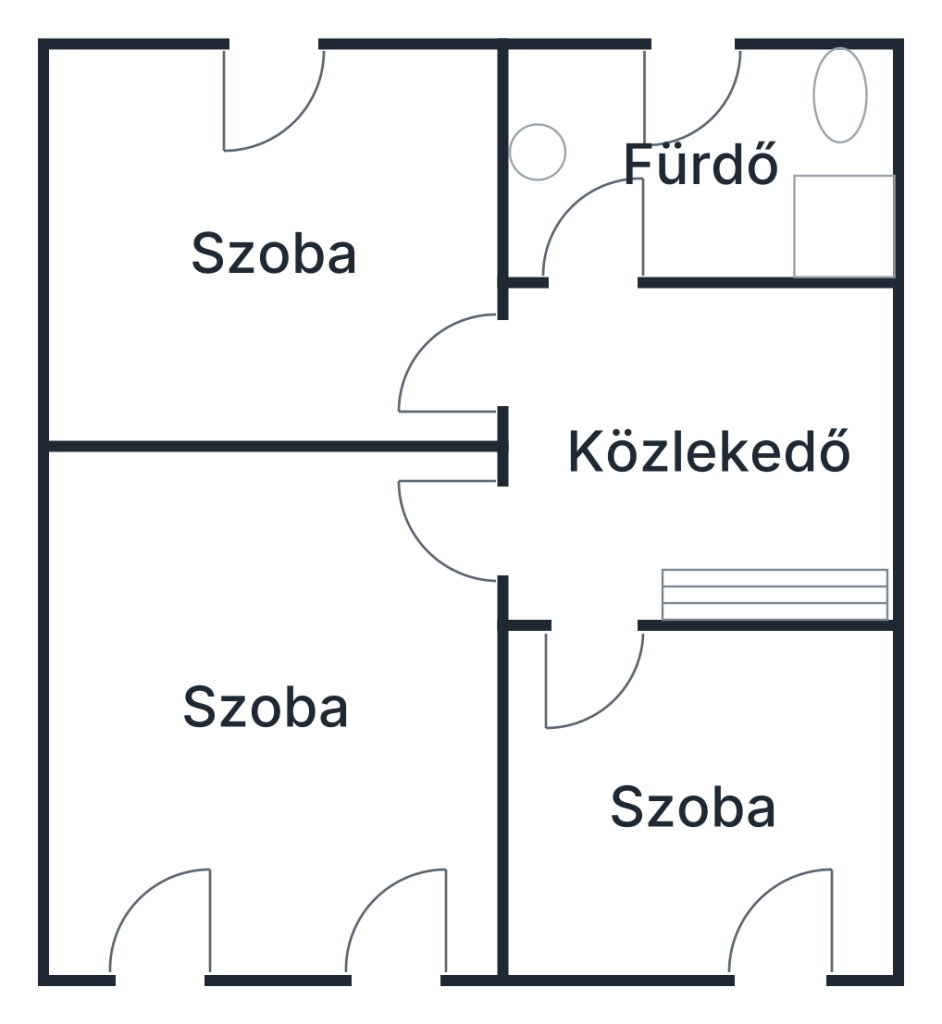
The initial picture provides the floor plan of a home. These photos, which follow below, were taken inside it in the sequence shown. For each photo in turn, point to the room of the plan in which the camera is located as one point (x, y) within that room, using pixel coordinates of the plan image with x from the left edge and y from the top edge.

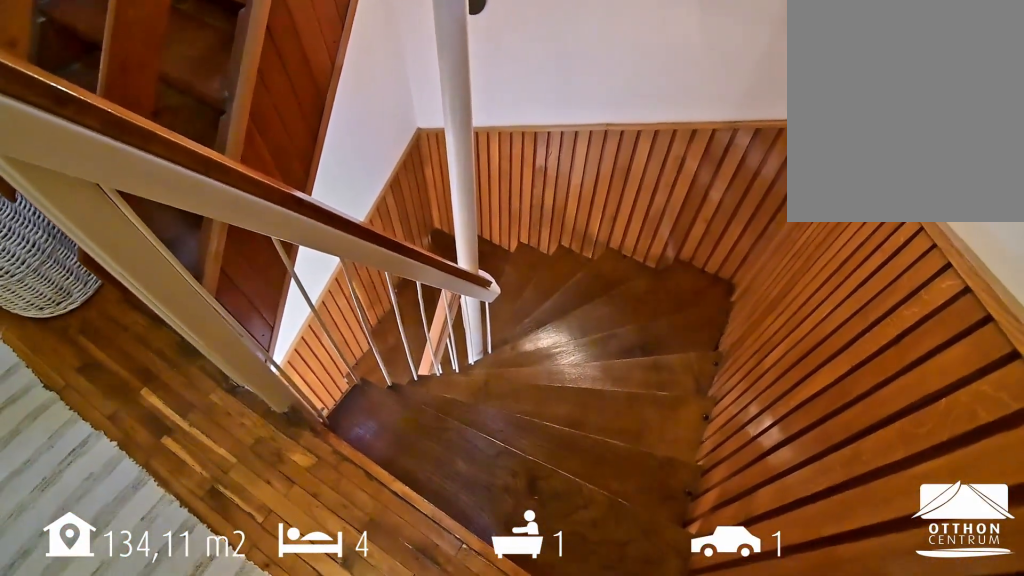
(699, 455)
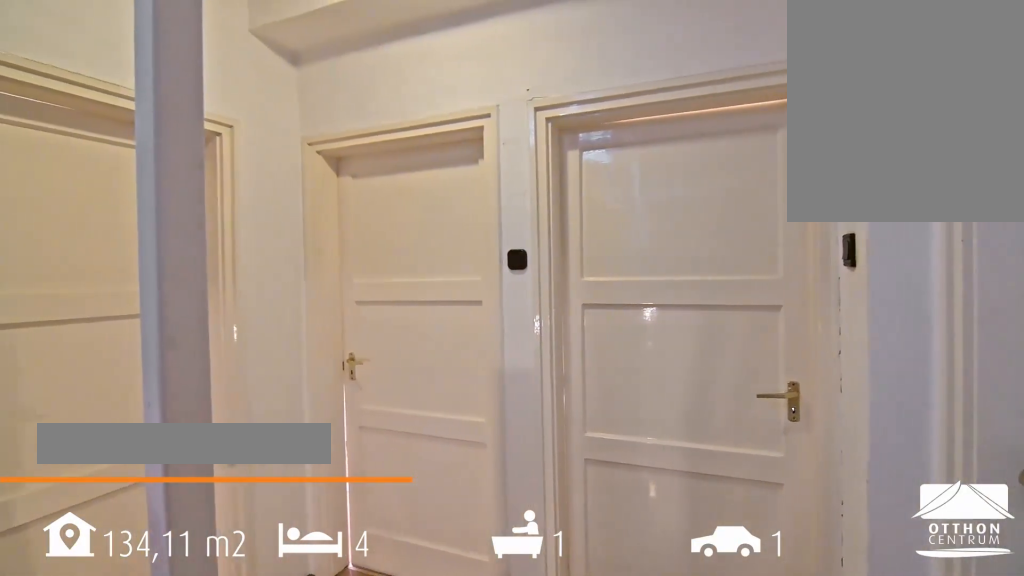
(699, 455)
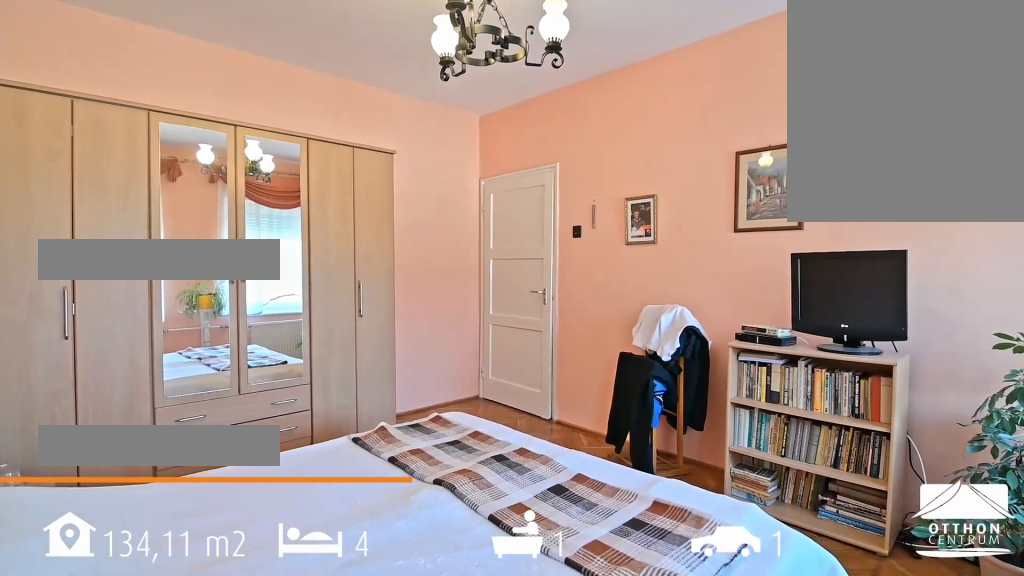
(274, 724)
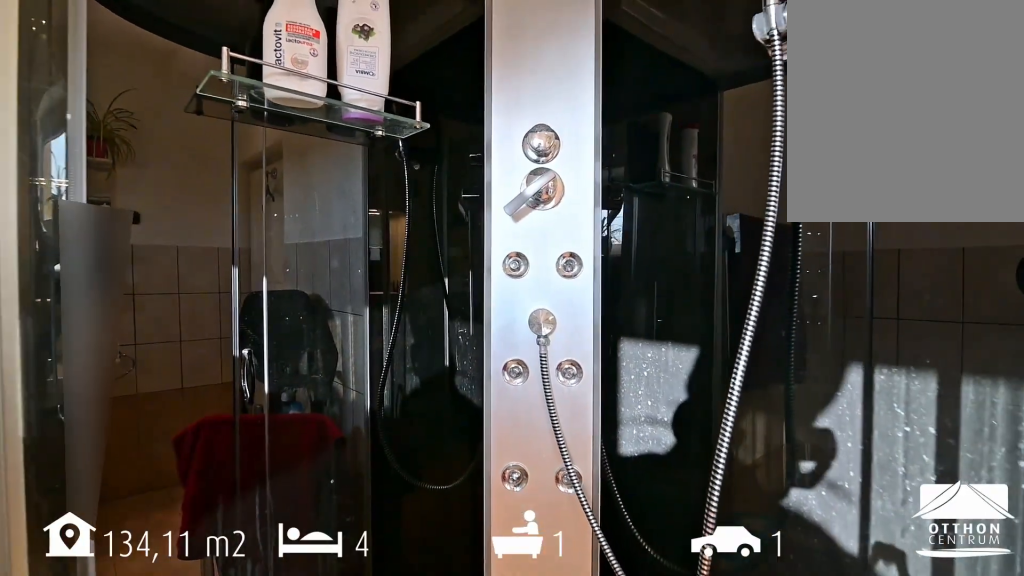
(690, 168)
